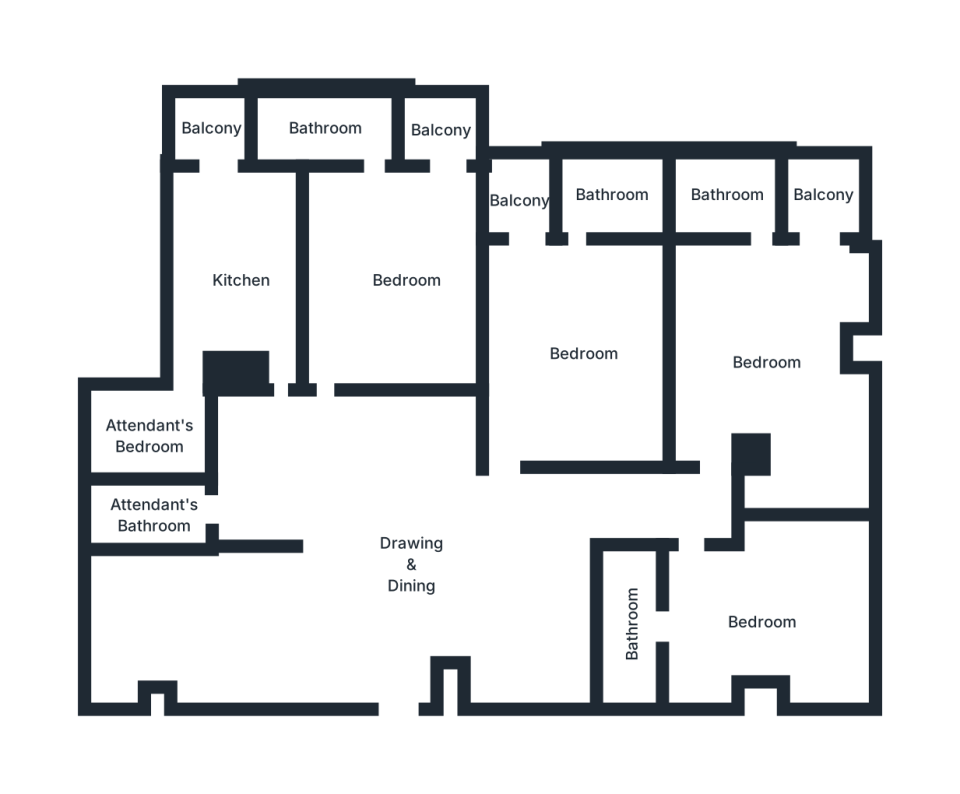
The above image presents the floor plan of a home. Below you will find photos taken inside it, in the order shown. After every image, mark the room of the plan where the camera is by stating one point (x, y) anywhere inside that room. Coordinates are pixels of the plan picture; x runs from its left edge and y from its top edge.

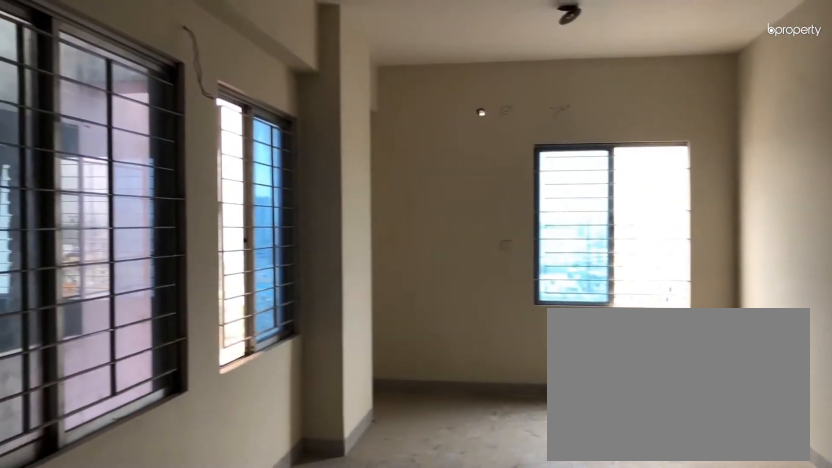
(290, 630)
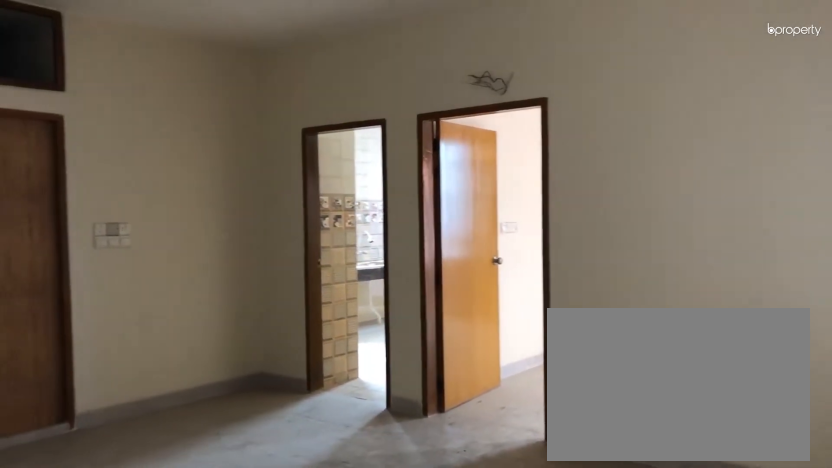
(412, 550)
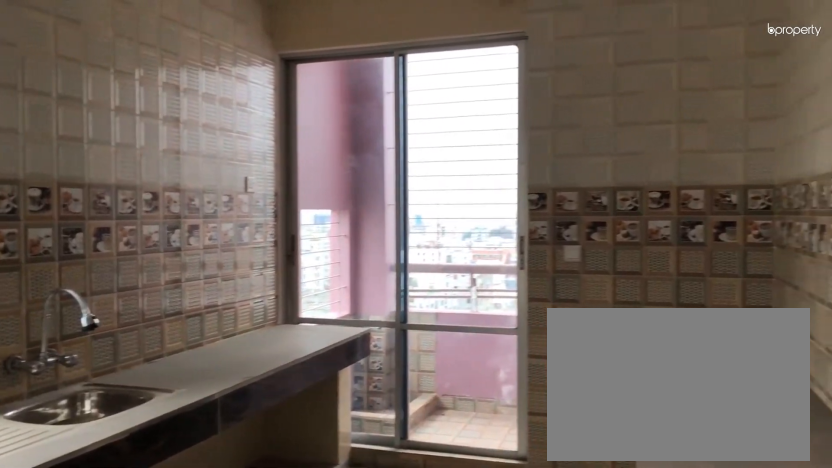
(239, 285)
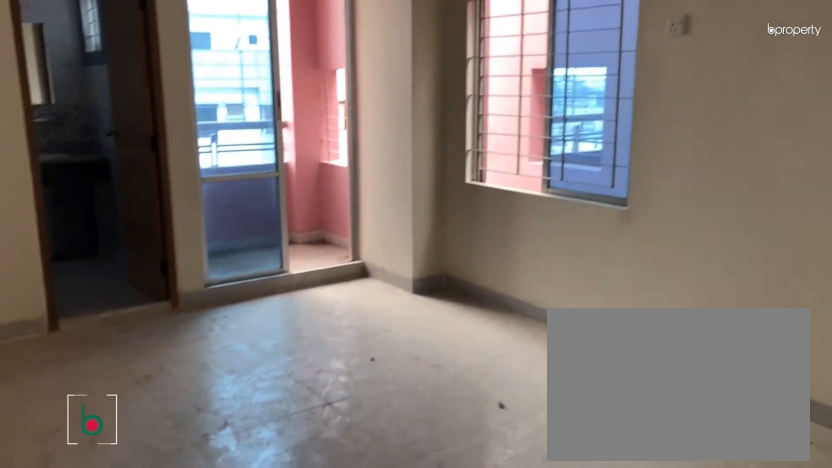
(404, 285)
